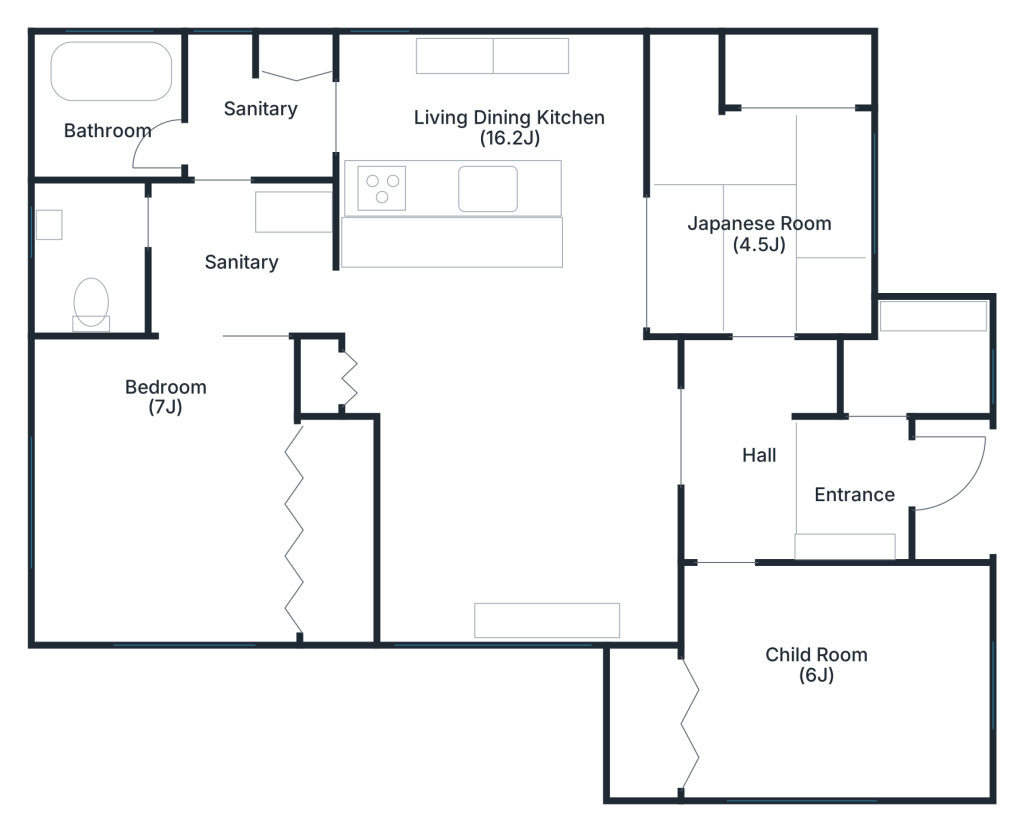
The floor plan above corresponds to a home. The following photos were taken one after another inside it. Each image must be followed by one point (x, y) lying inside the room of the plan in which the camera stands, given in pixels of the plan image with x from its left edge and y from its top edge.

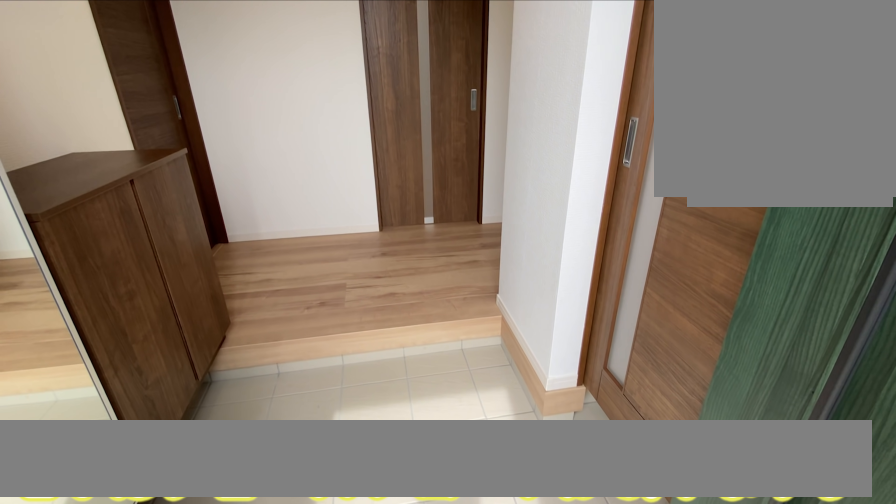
(850, 481)
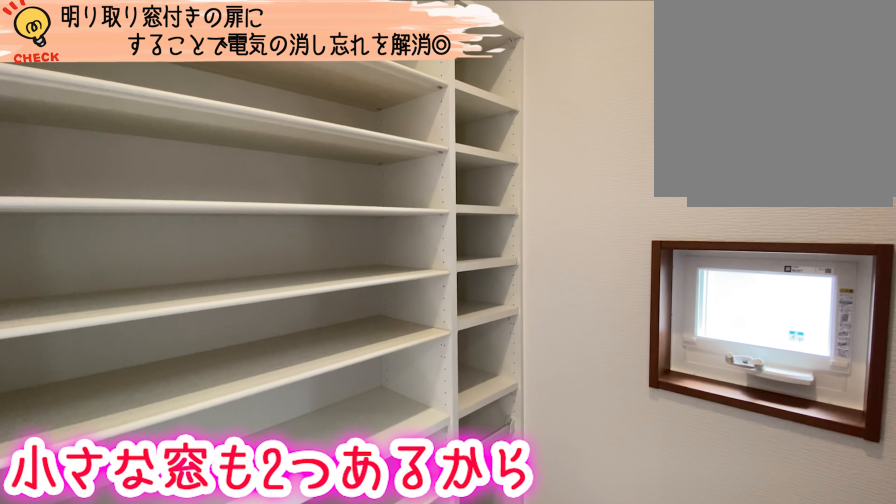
(920, 364)
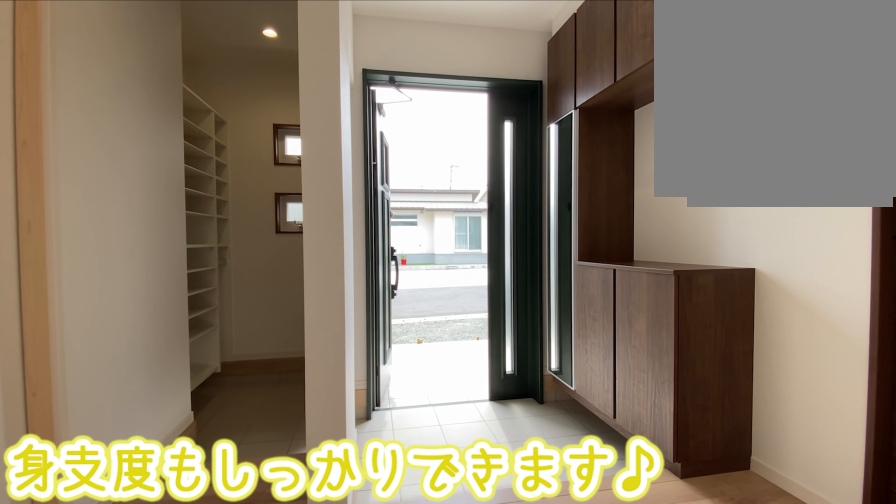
(850, 481)
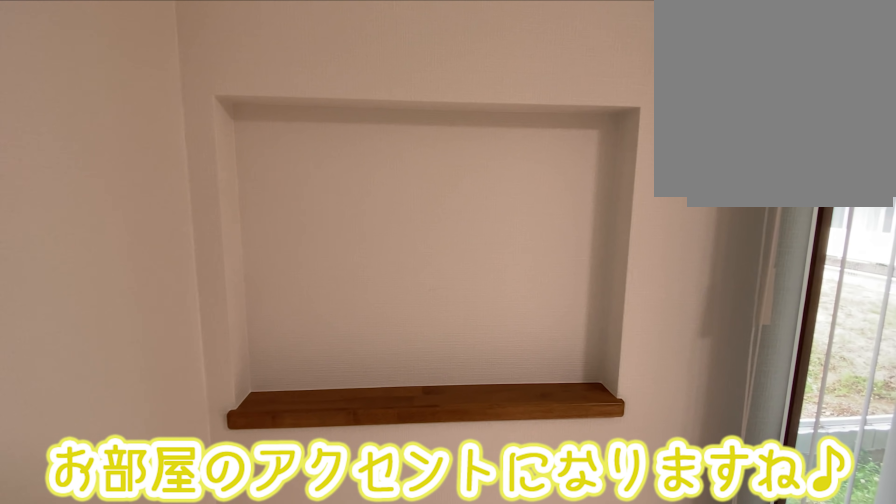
(515, 432)
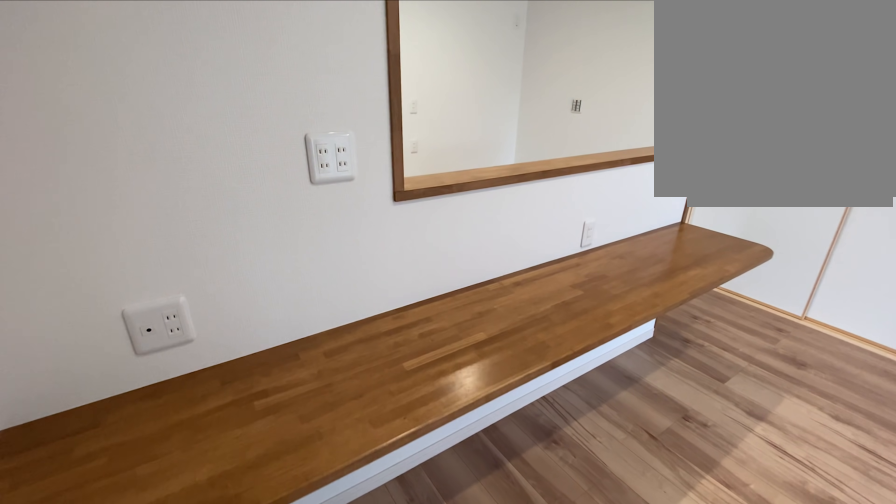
(515, 432)
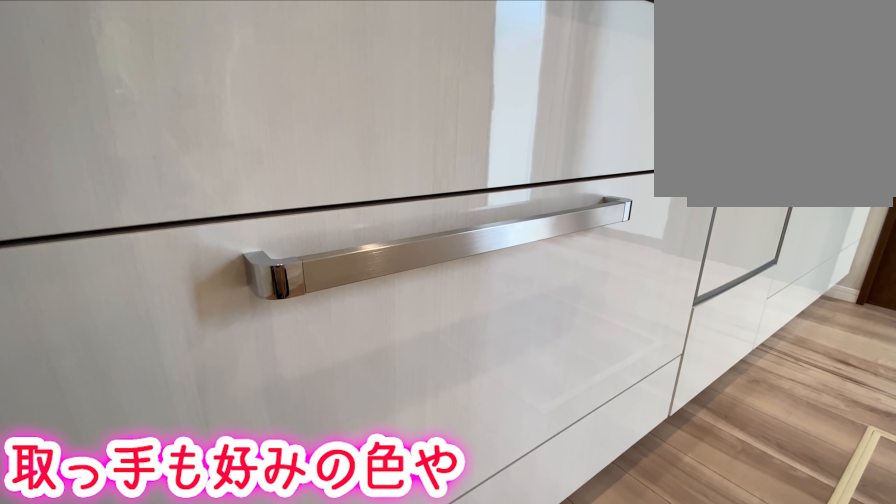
(457, 123)
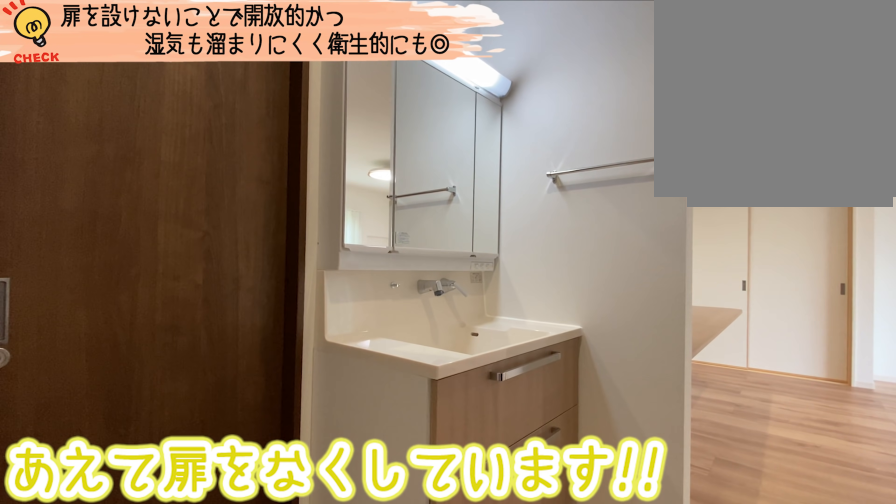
(226, 268)
